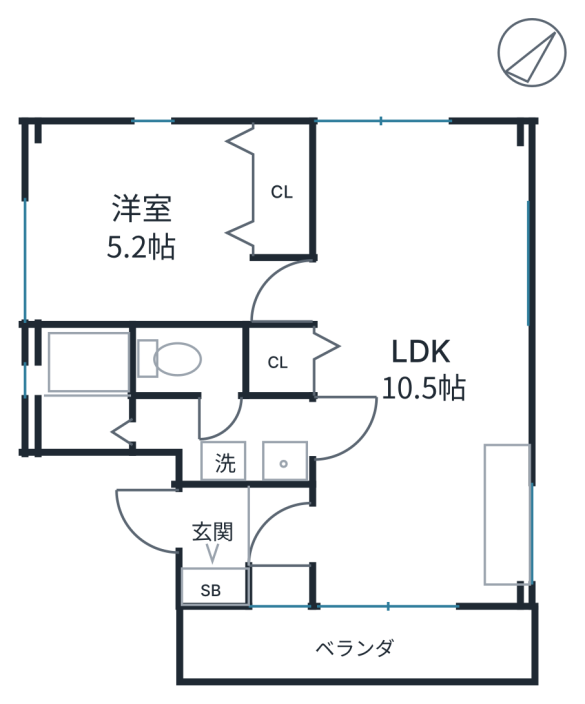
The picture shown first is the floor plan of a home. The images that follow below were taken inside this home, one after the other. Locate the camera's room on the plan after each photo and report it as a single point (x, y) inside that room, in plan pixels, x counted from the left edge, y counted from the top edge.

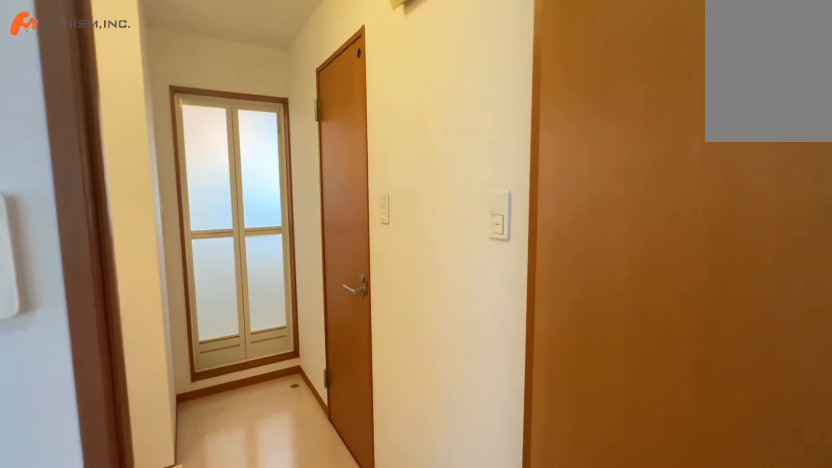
(252, 428)
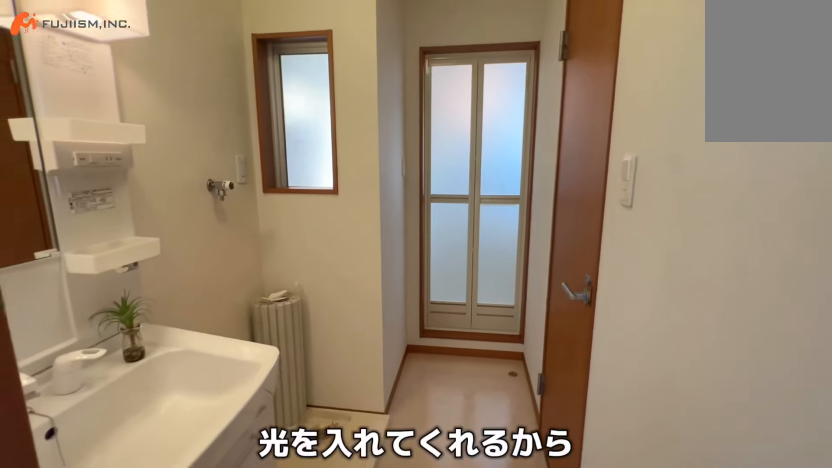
(251, 430)
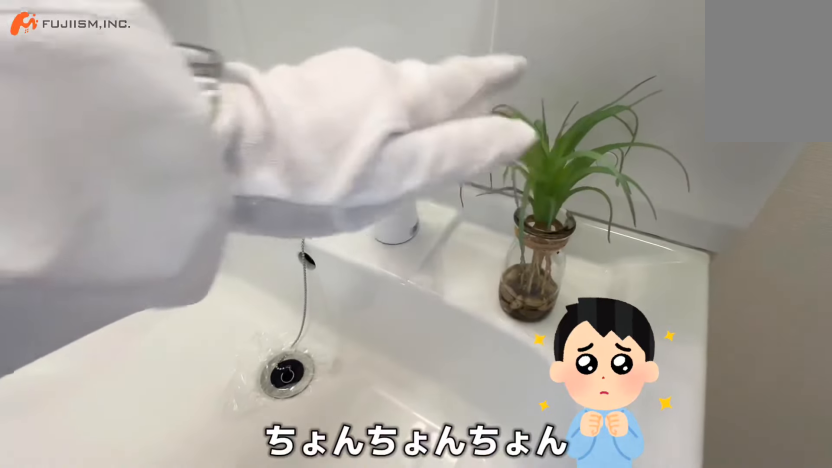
(253, 430)
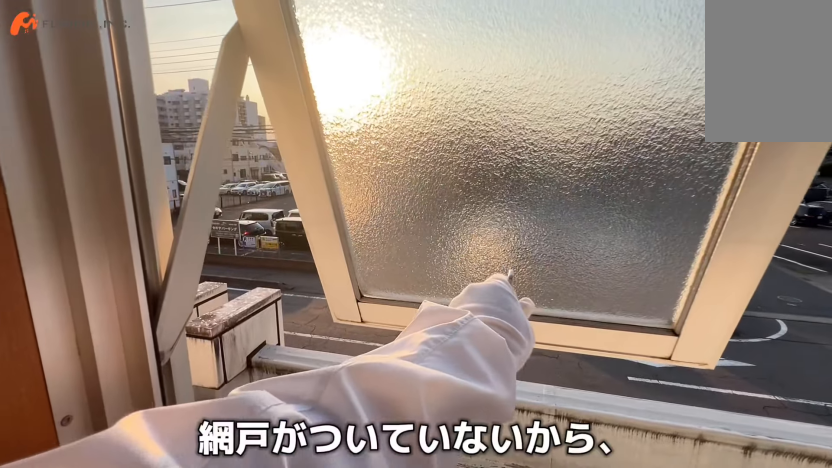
(145, 238)
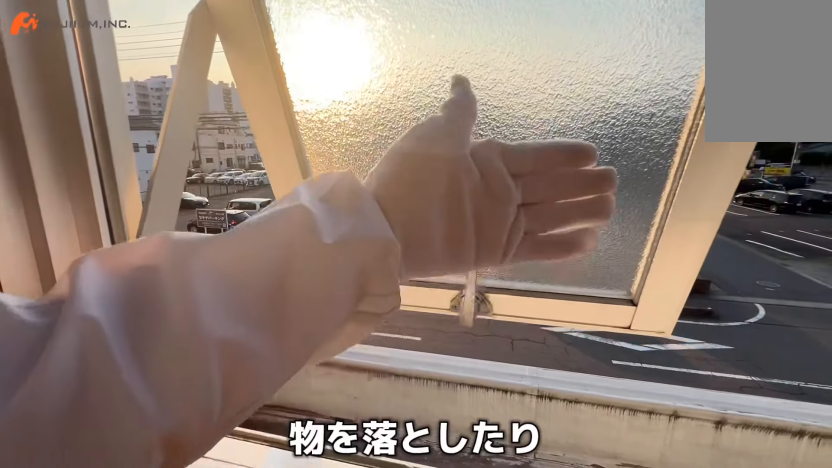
(145, 237)
